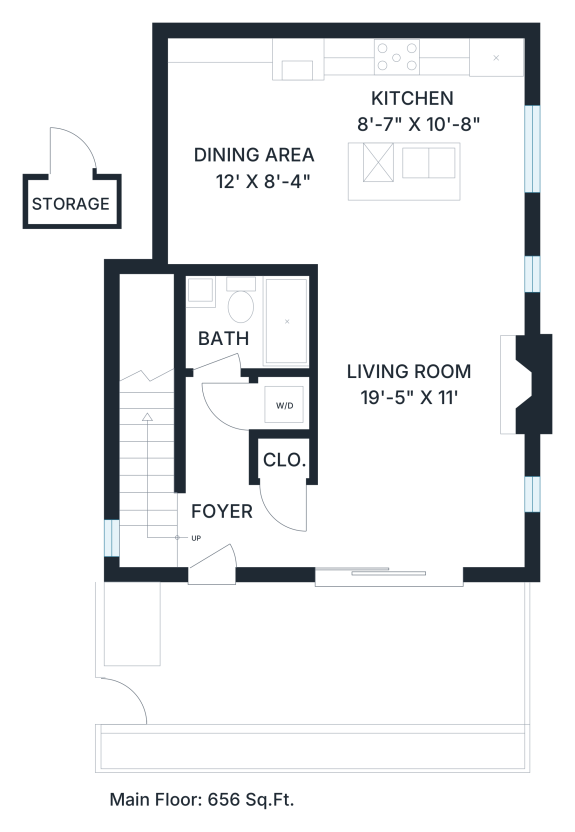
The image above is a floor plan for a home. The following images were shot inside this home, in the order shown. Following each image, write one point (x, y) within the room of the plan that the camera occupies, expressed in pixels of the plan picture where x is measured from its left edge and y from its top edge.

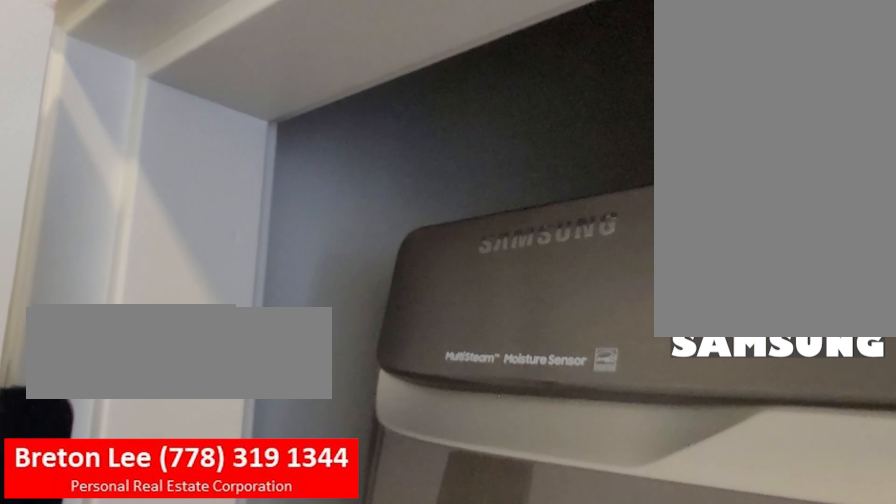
(286, 403)
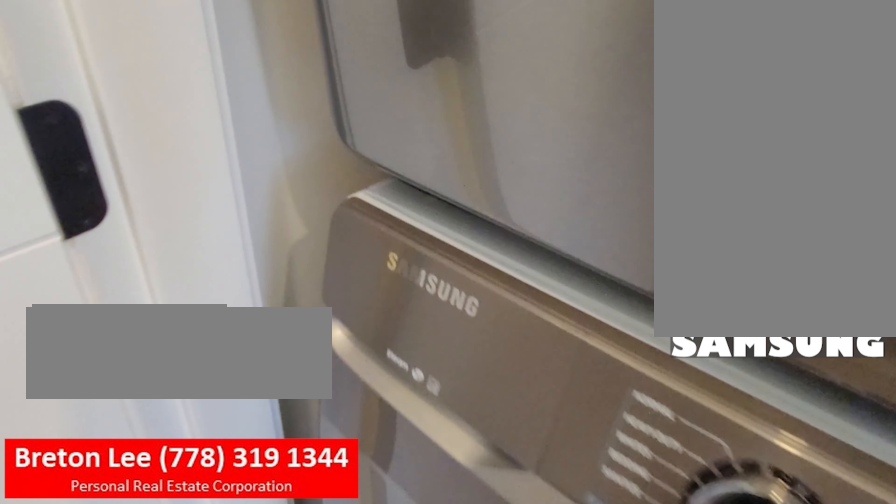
(286, 403)
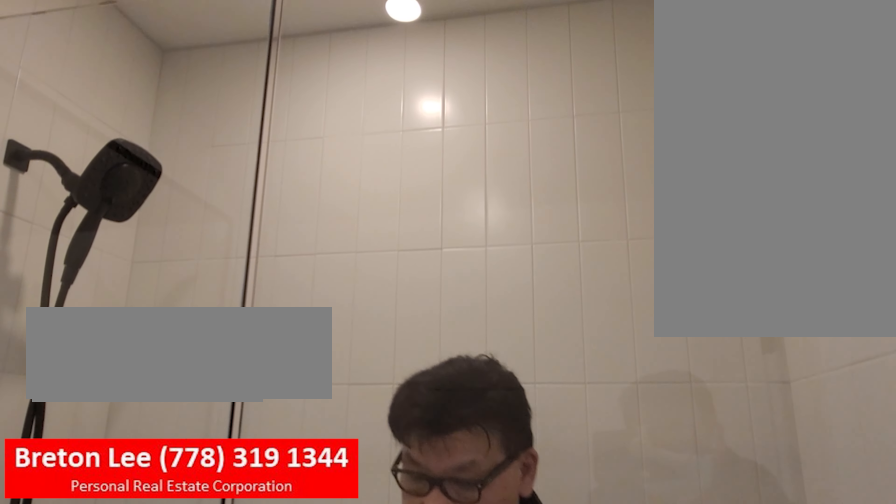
(225, 342)
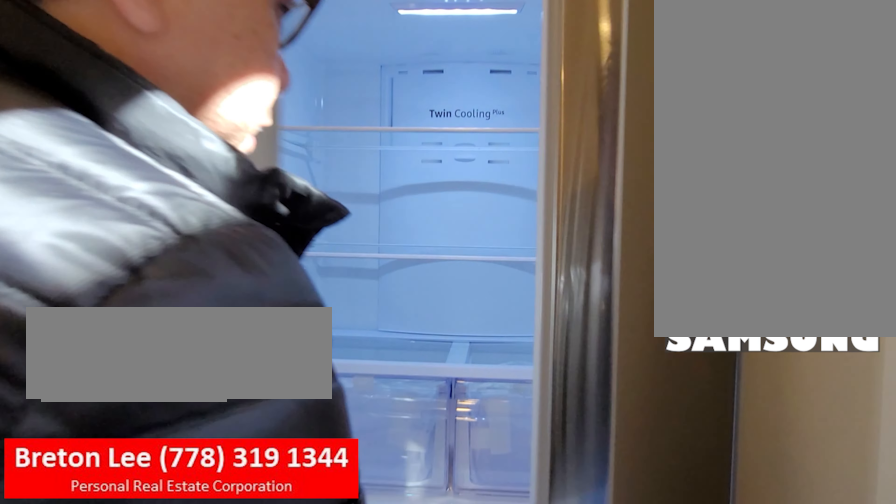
(491, 160)
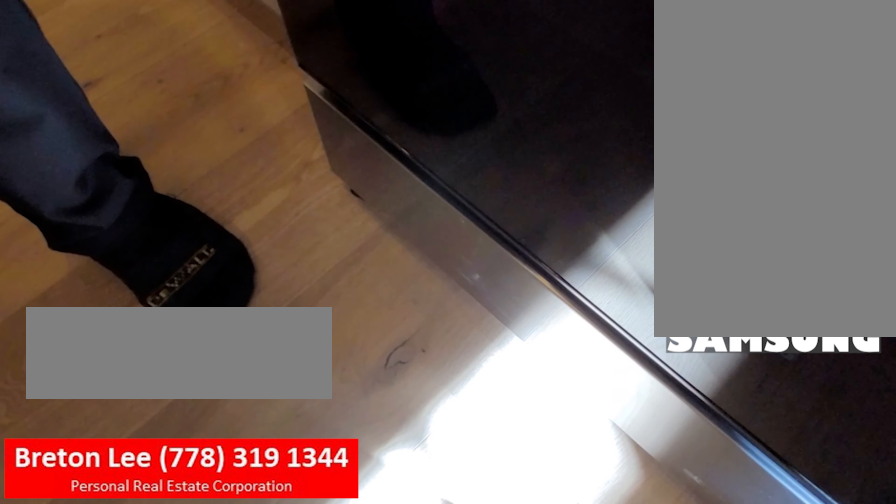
(491, 160)
